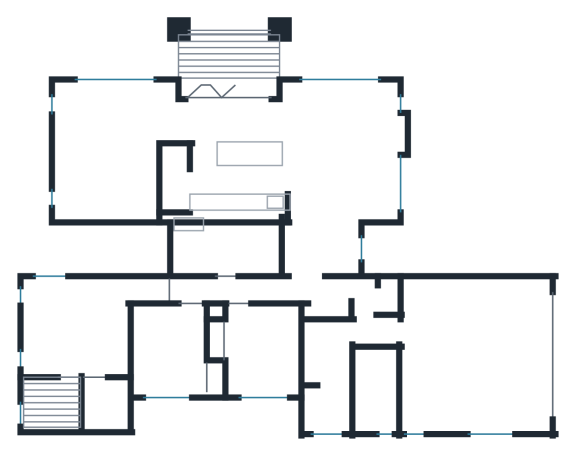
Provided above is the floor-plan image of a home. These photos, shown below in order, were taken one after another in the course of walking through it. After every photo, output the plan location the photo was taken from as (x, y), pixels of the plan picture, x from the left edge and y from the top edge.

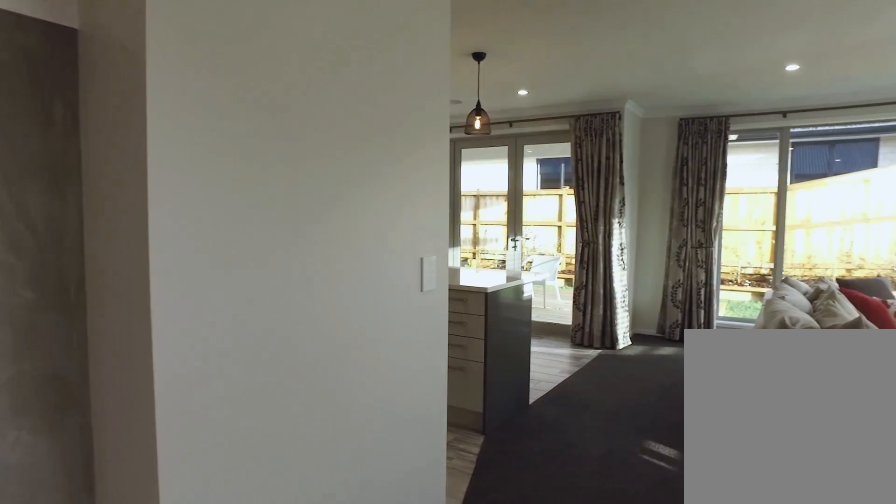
(316, 226)
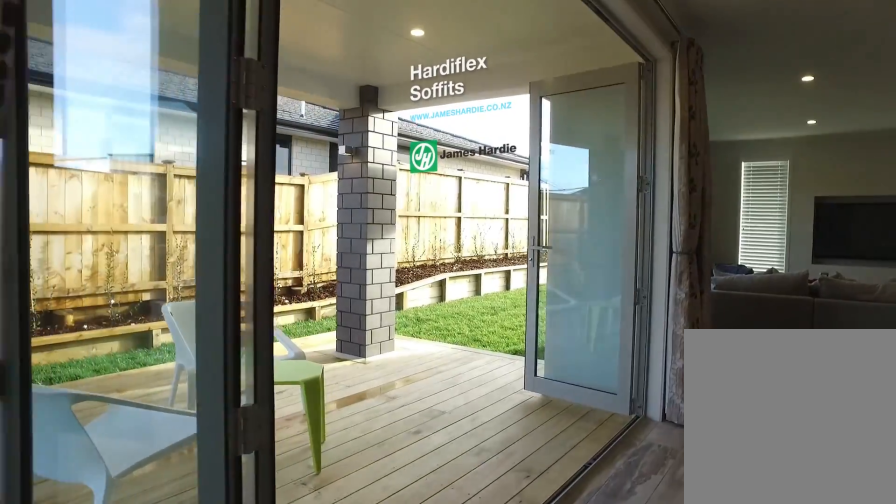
(203, 95)
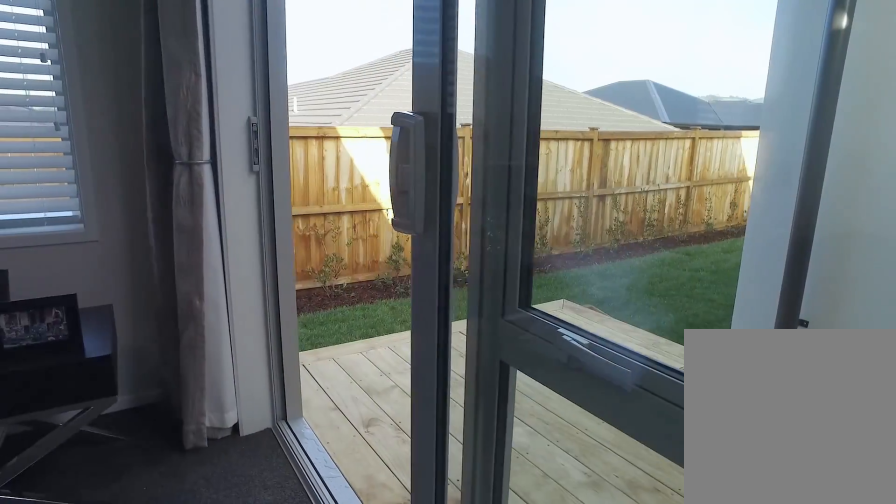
(55, 305)
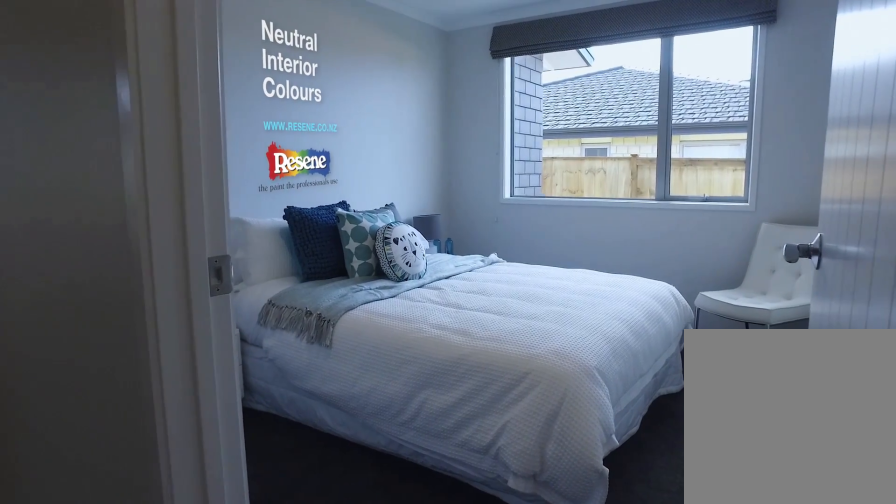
(276, 306)
